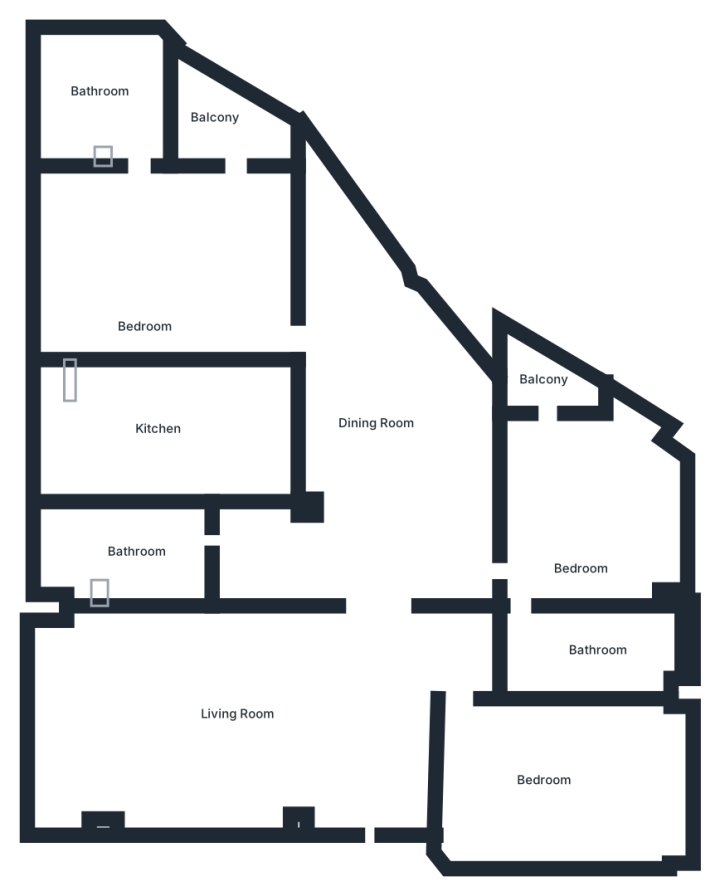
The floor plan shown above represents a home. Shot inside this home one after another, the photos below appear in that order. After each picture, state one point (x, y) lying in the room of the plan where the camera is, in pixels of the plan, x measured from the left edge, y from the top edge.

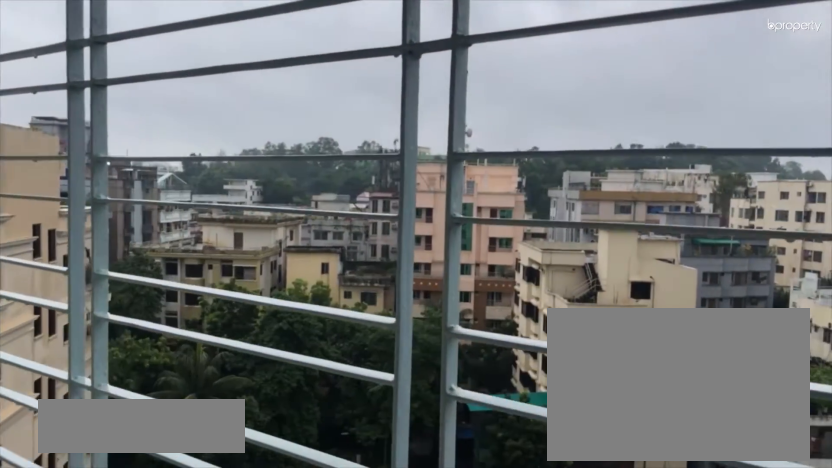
(546, 384)
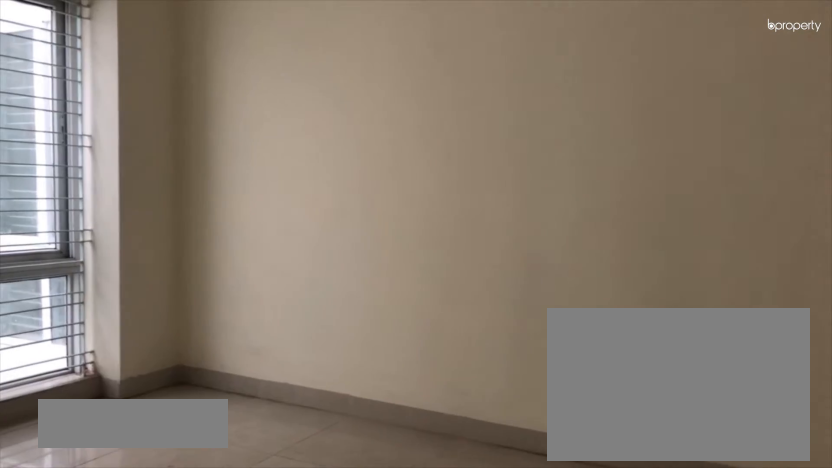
(553, 762)
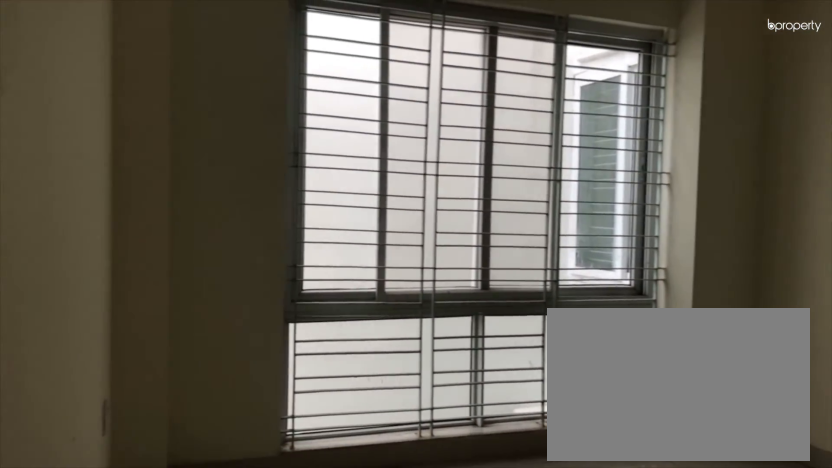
(553, 762)
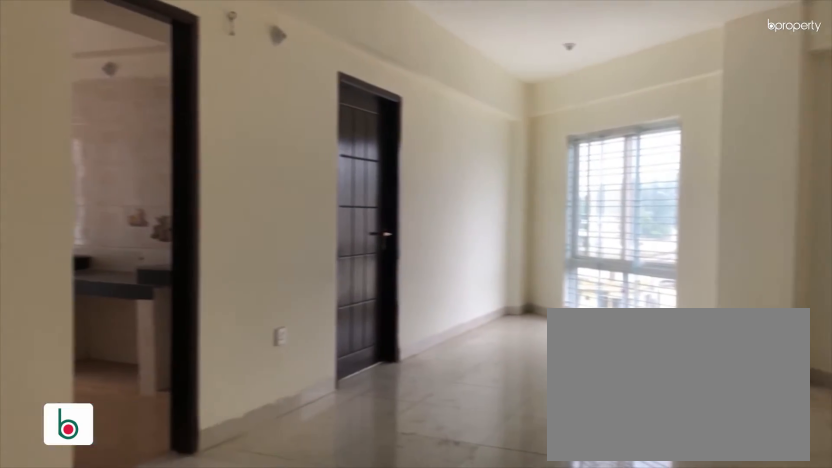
(377, 435)
